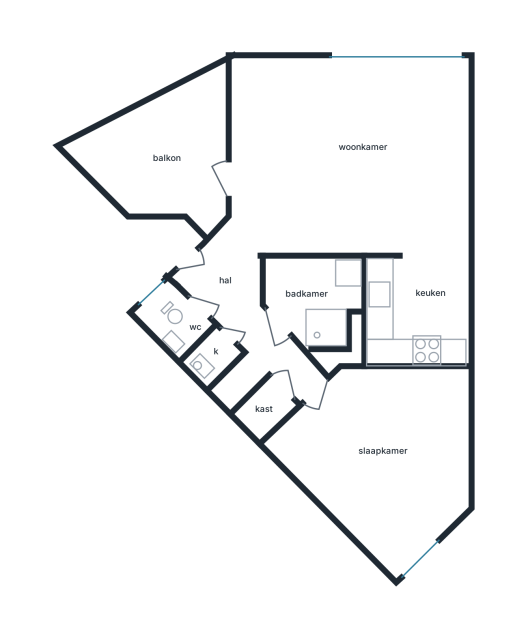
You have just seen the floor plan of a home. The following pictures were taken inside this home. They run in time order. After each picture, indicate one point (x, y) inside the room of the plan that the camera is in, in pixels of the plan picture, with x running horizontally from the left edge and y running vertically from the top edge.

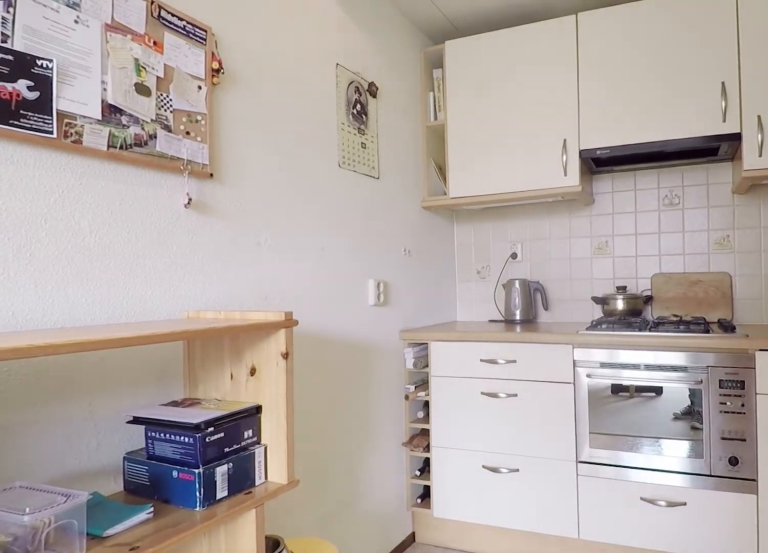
(415, 311)
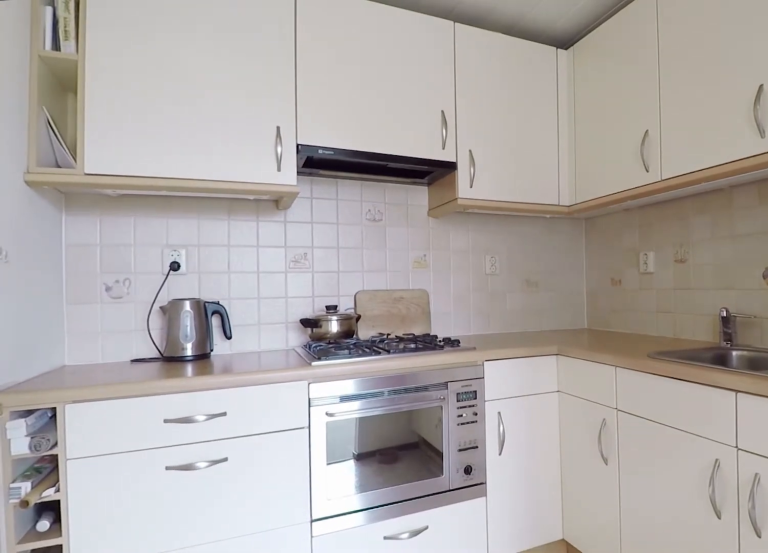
(415, 311)
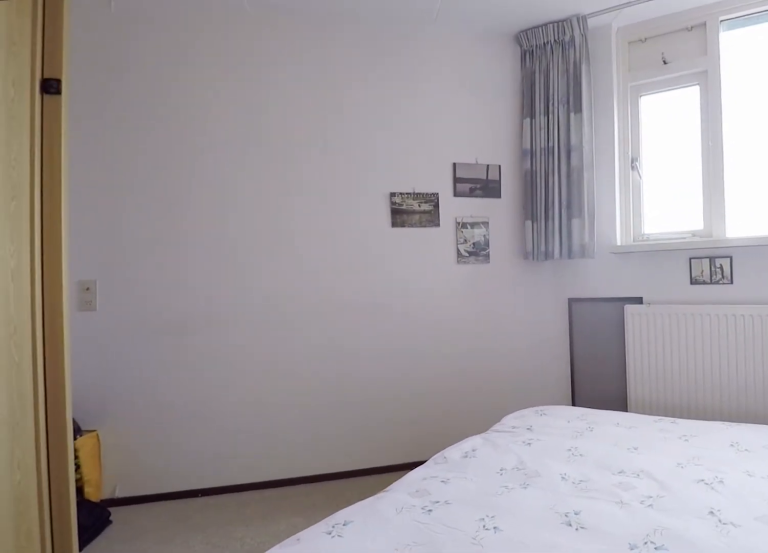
(383, 454)
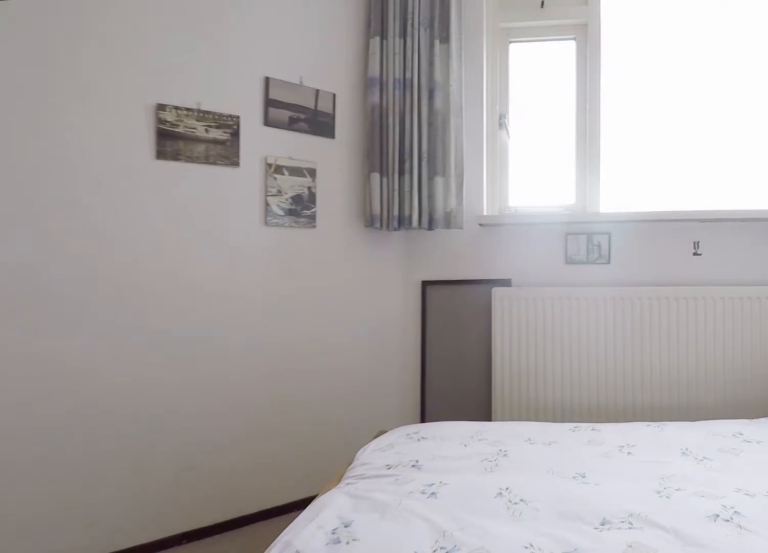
(383, 454)
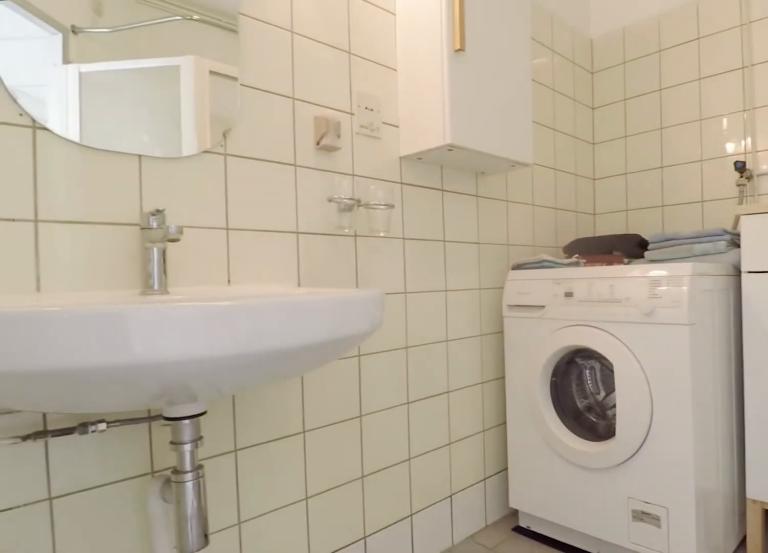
(326, 296)
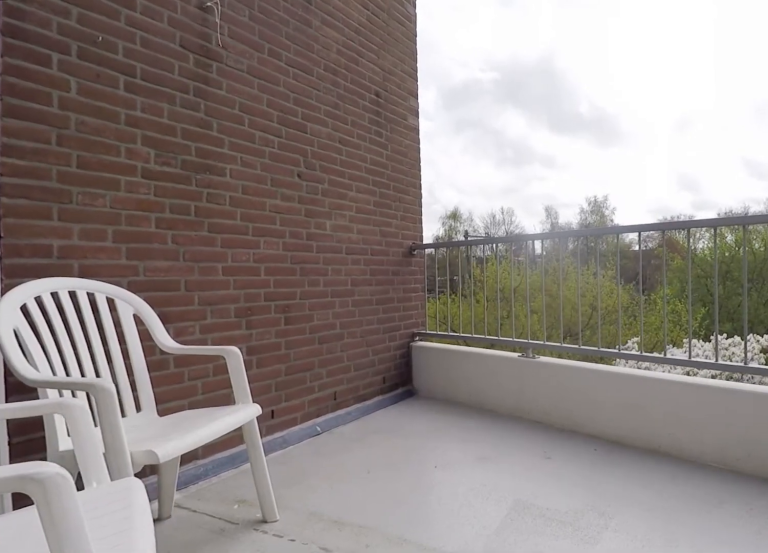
(164, 154)
